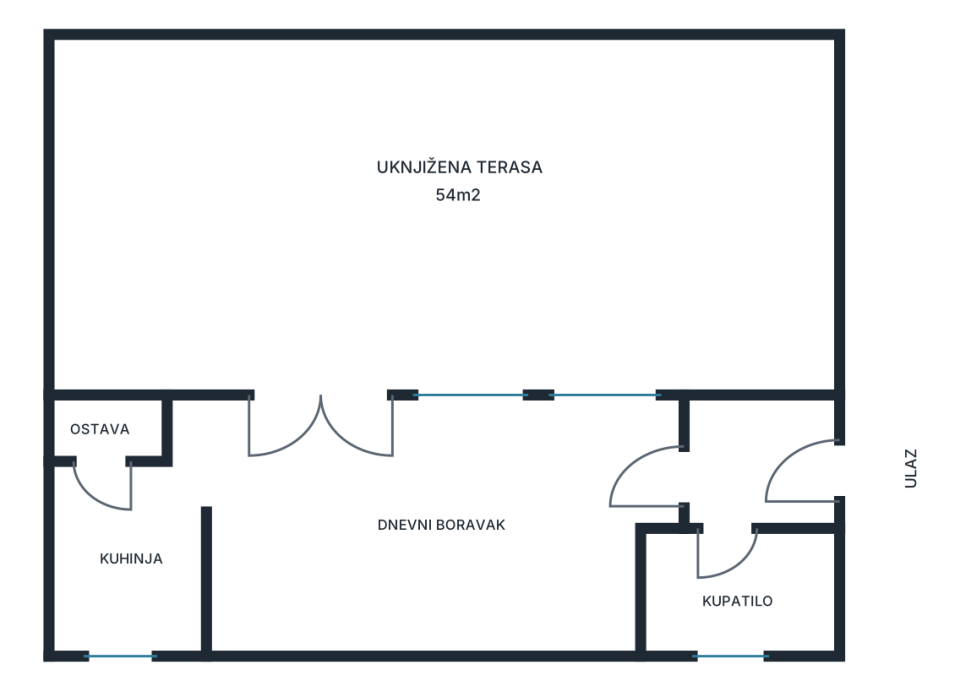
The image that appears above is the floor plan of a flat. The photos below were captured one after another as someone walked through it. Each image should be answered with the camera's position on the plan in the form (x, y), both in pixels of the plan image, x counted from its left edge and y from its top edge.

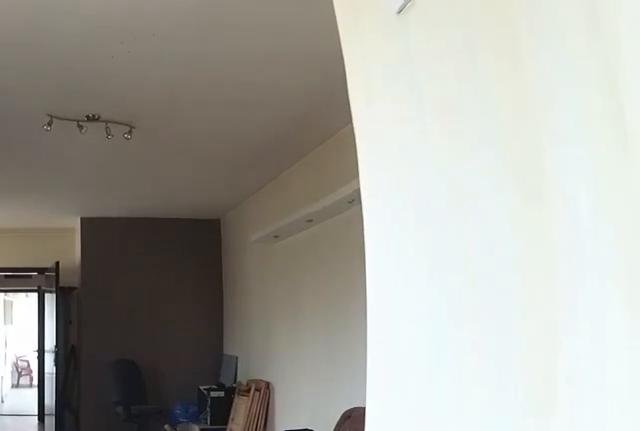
(154, 470)
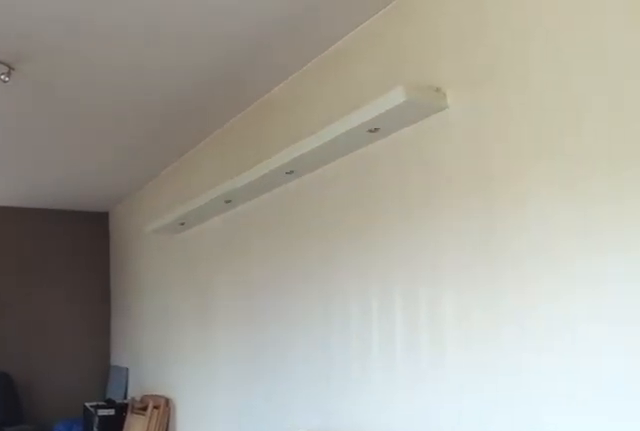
(244, 471)
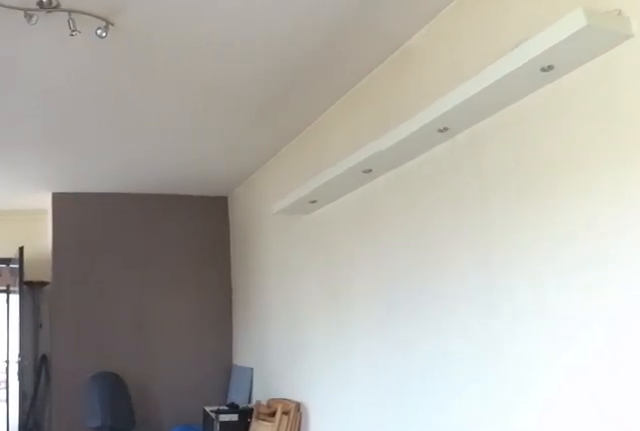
(266, 471)
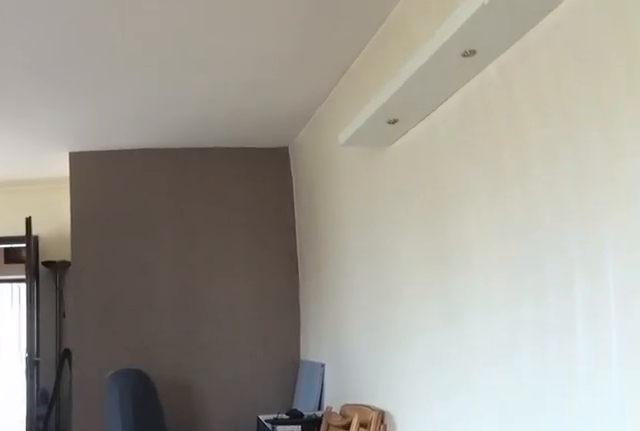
(292, 503)
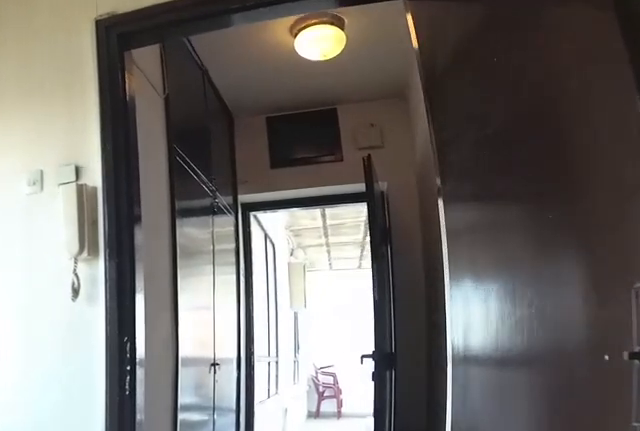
(523, 498)
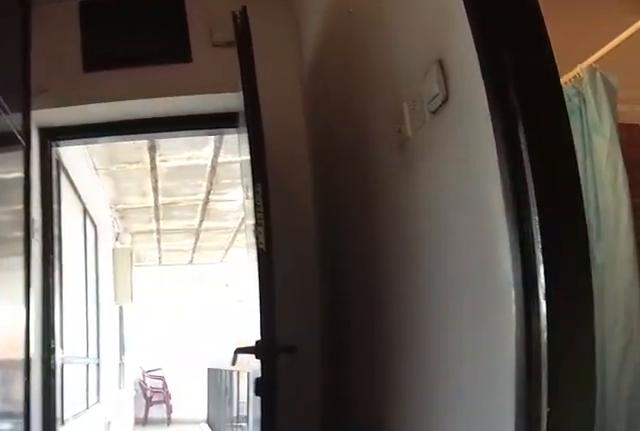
(632, 484)
